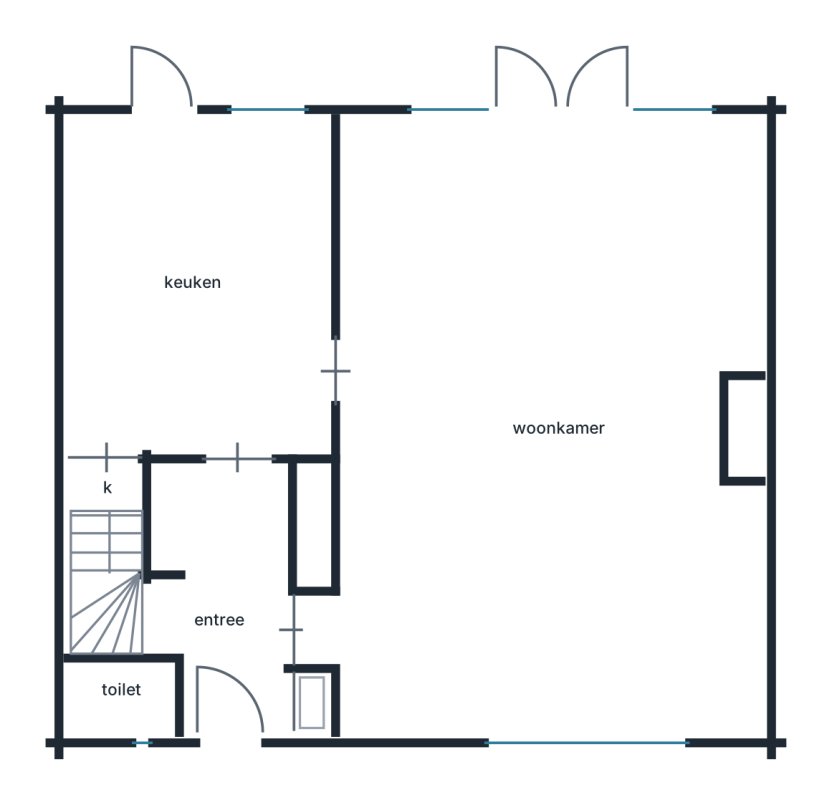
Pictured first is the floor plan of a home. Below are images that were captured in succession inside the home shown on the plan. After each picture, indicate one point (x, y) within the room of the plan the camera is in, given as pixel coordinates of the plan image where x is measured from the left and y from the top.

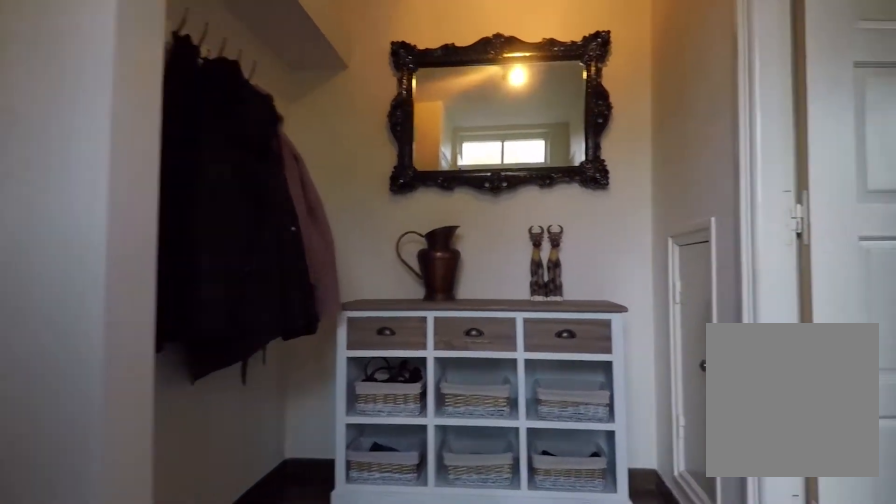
(224, 596)
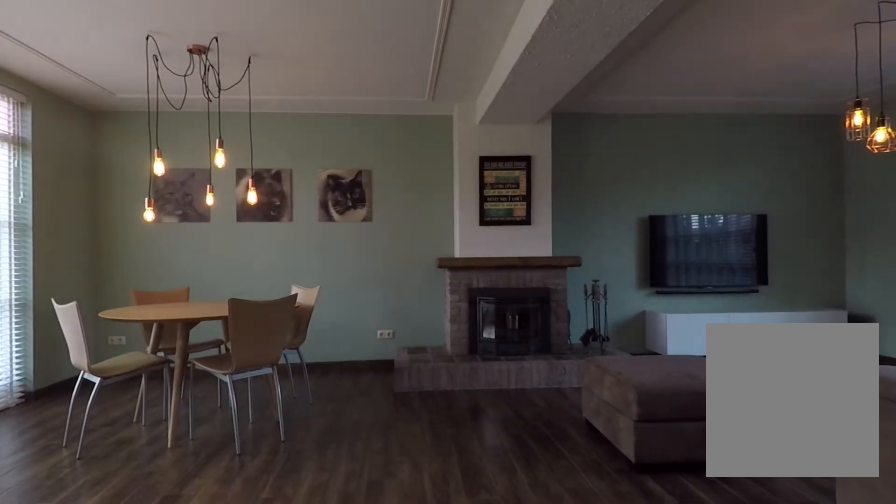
(553, 195)
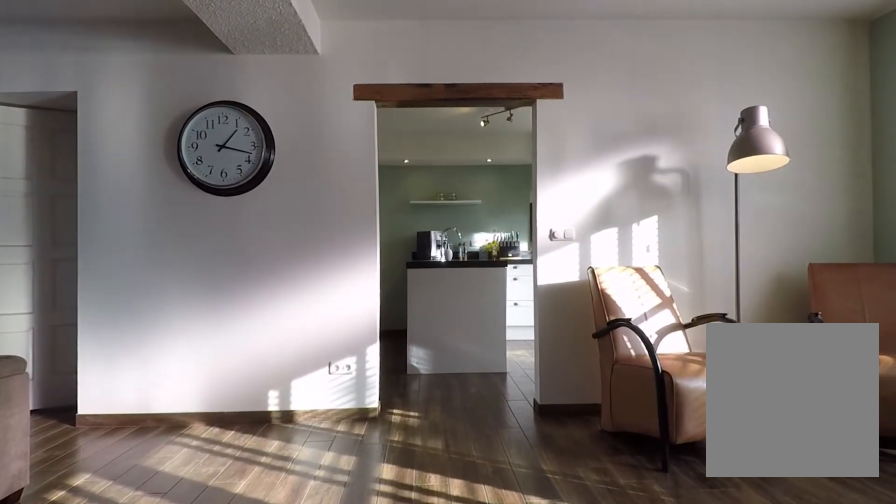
(553, 195)
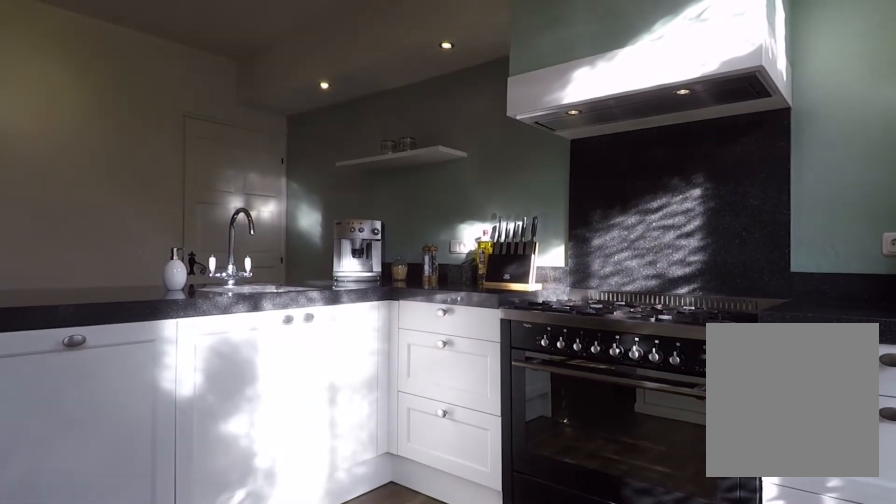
(201, 246)
